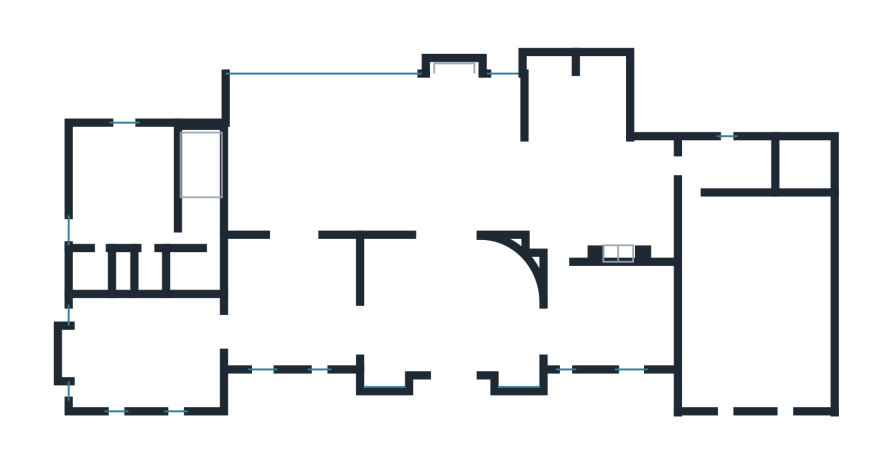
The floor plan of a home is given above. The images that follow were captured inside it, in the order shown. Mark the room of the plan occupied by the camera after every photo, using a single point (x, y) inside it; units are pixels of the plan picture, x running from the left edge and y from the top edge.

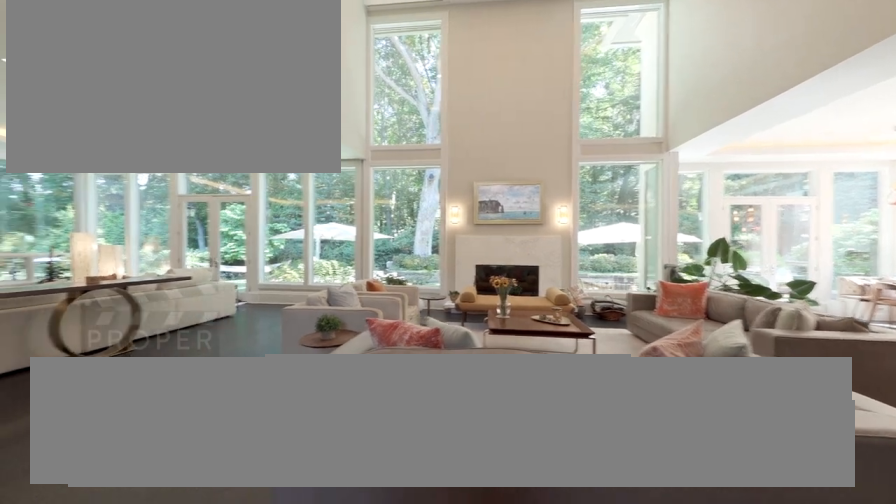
(374, 152)
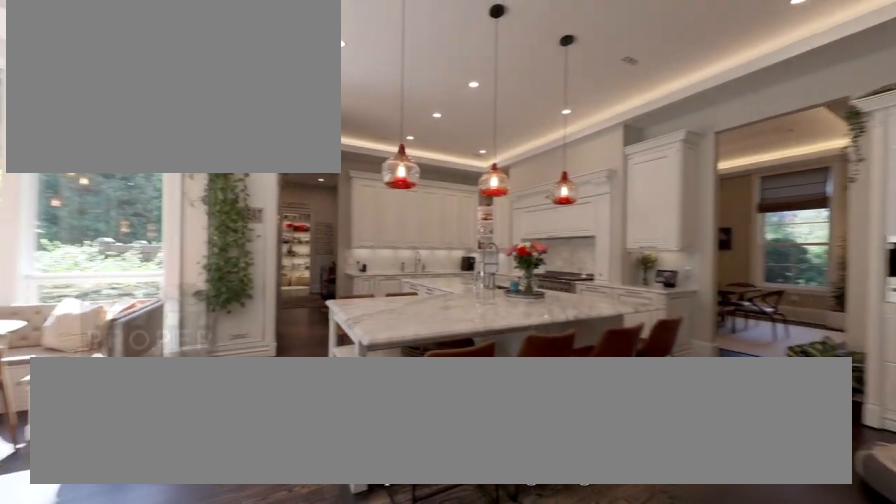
(601, 202)
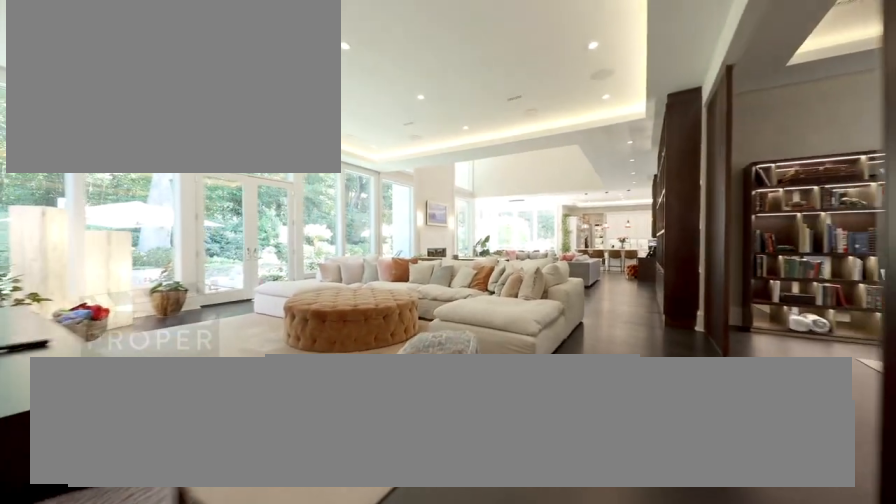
(376, 154)
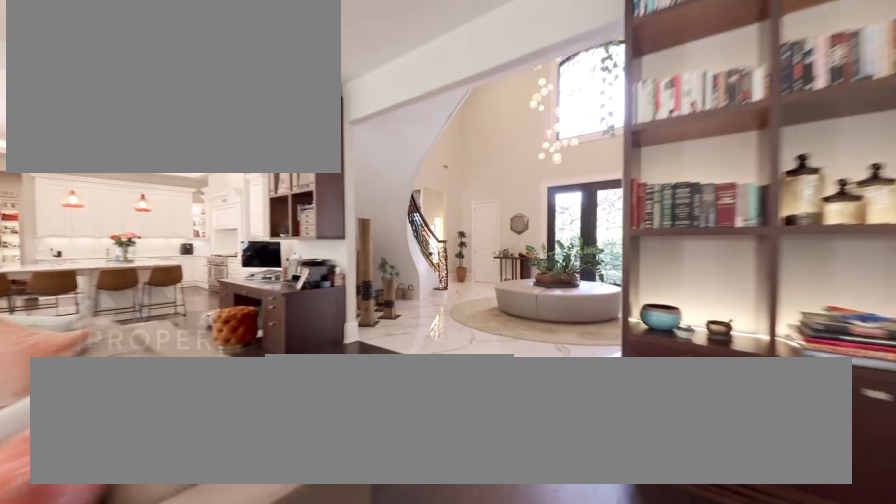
(376, 154)
